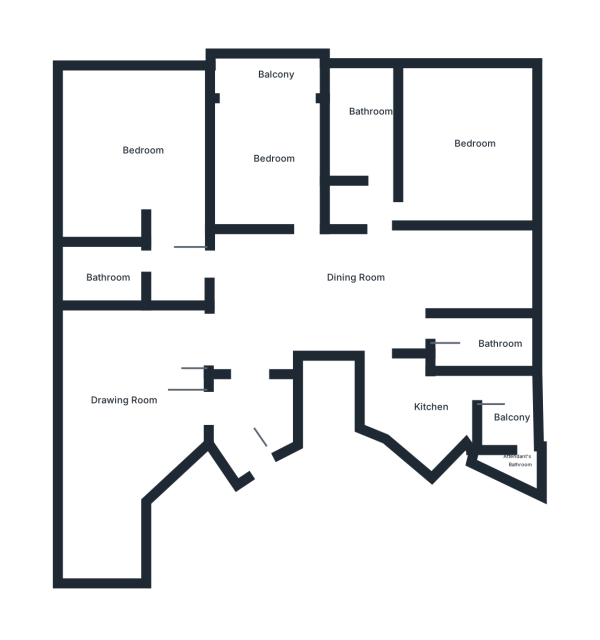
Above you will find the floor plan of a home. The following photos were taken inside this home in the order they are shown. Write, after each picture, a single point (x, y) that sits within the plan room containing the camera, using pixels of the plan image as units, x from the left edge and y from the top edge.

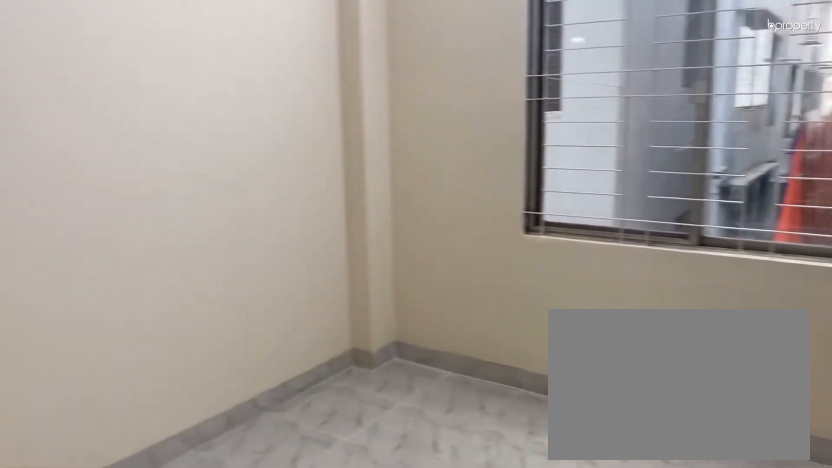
(459, 165)
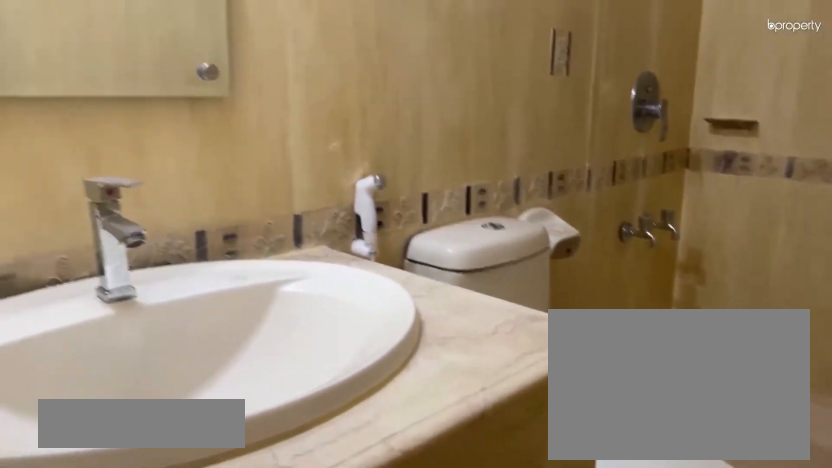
(362, 118)
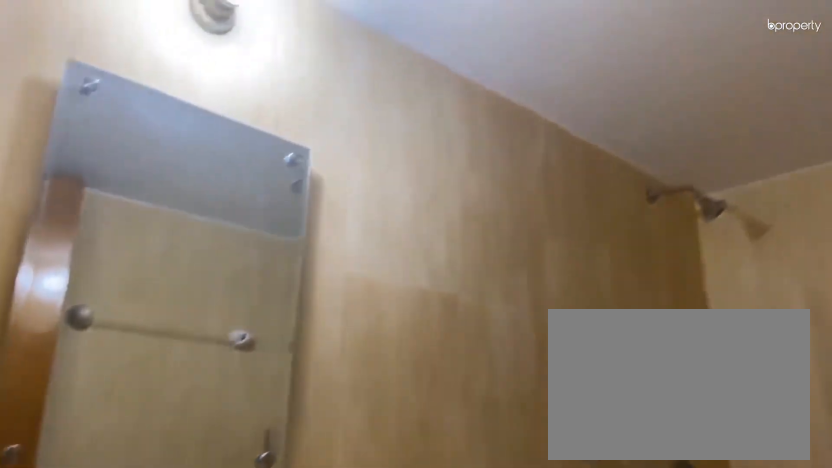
(371, 126)
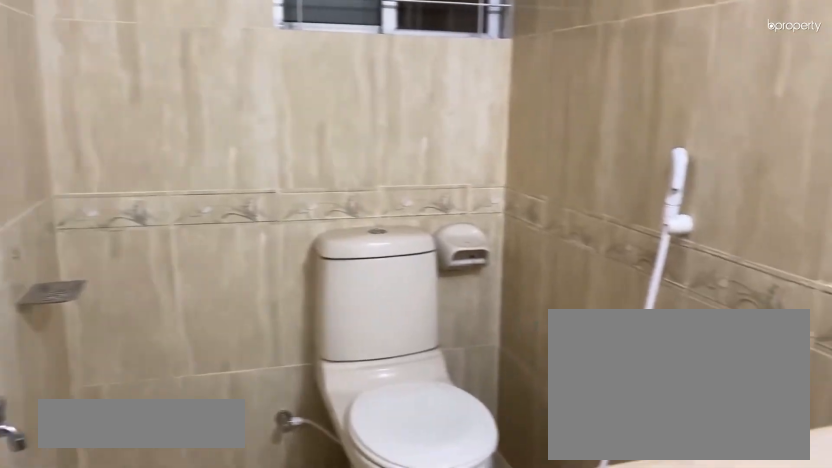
(486, 340)
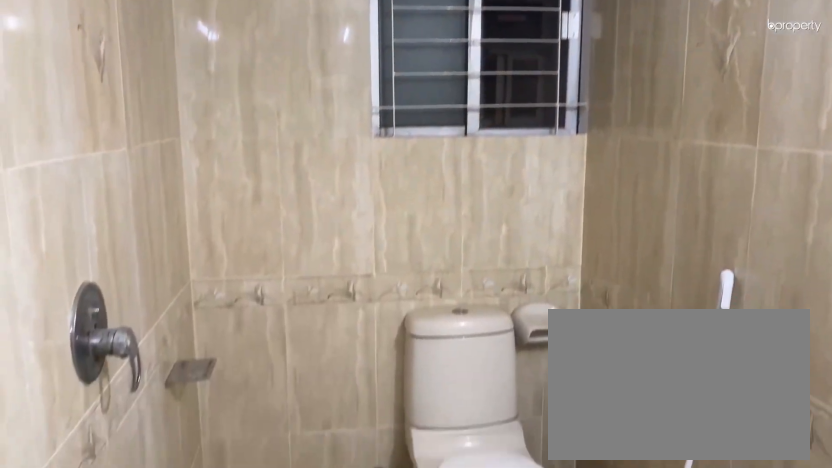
(486, 340)
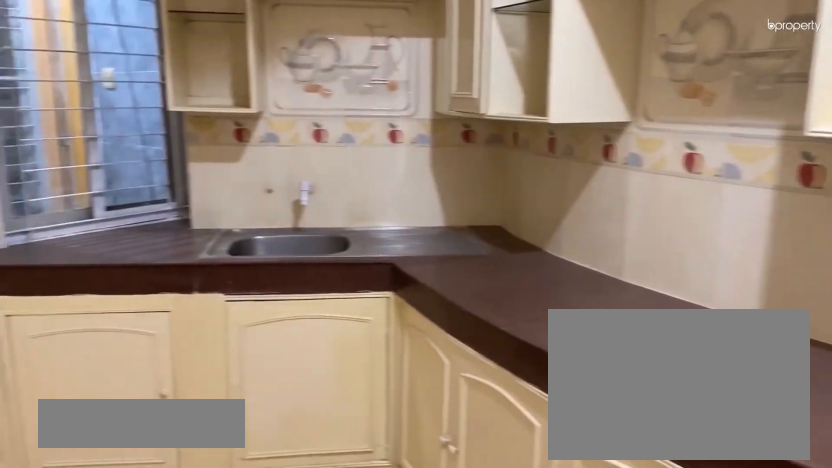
(426, 411)
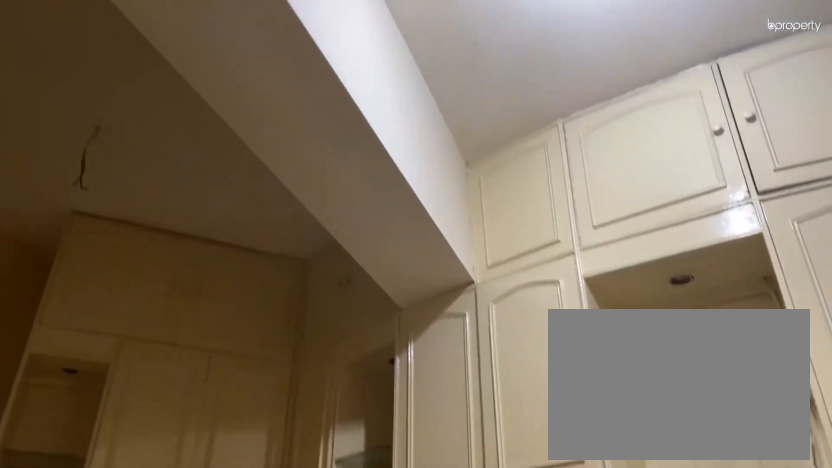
(426, 411)
